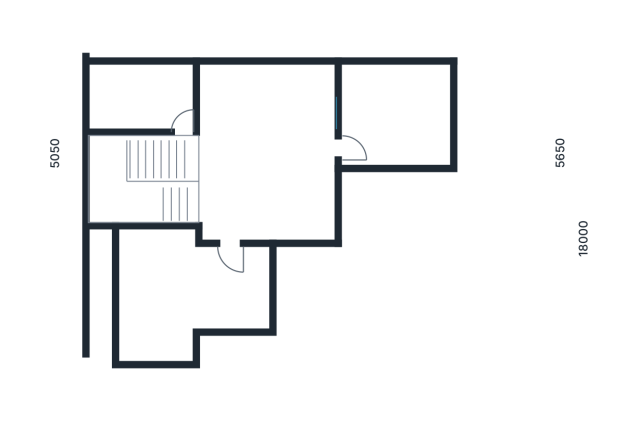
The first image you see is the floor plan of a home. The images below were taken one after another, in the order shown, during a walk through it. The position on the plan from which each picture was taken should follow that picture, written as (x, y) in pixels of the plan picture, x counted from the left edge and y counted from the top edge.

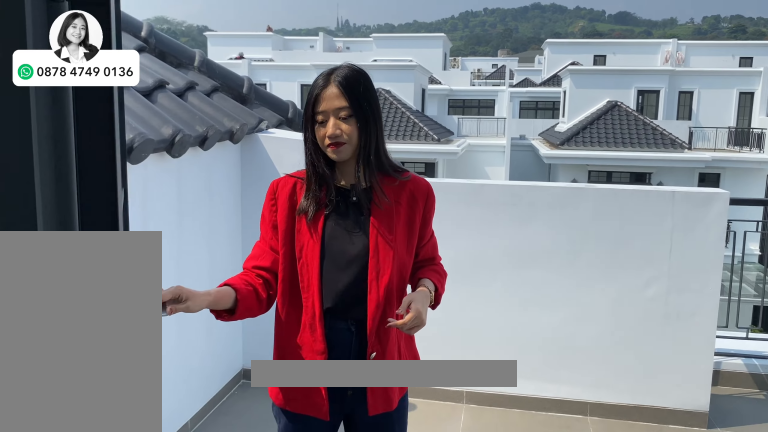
(174, 290)
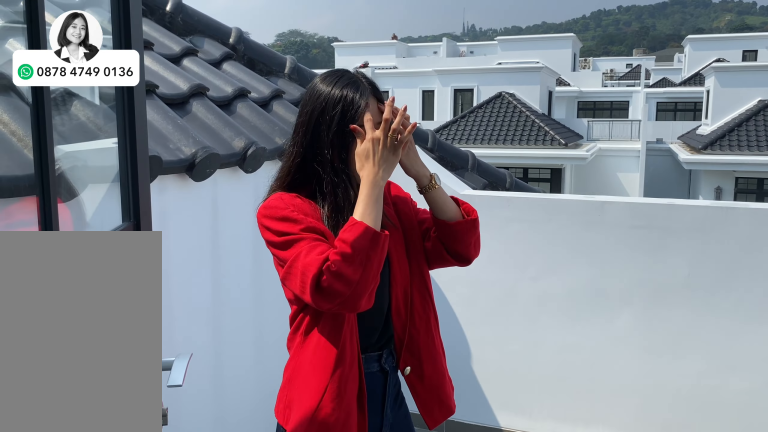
(174, 290)
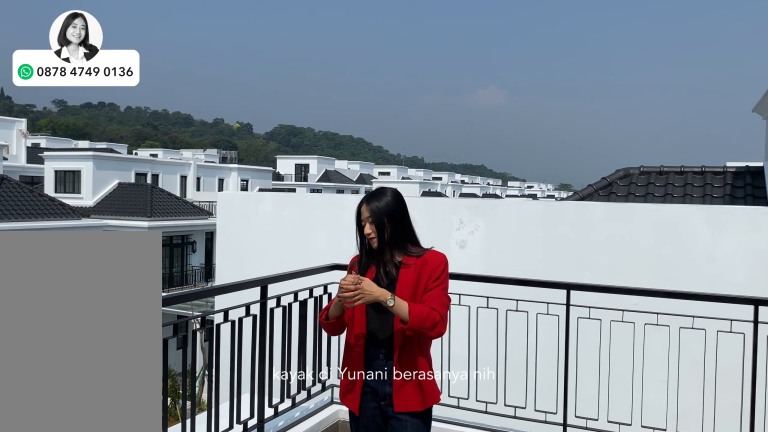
(174, 290)
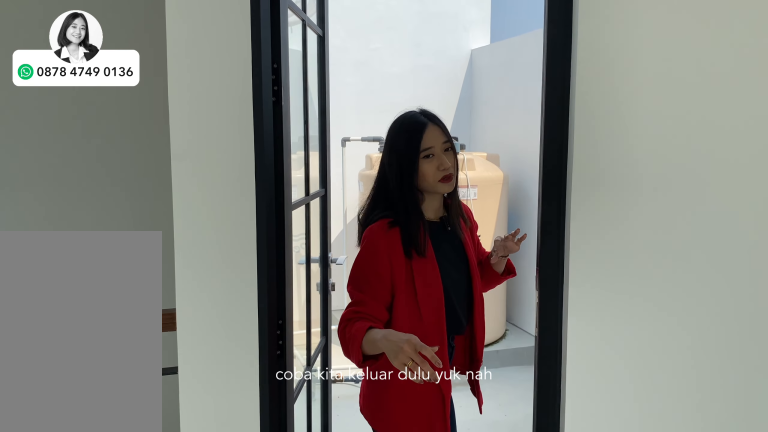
(262, 150)
